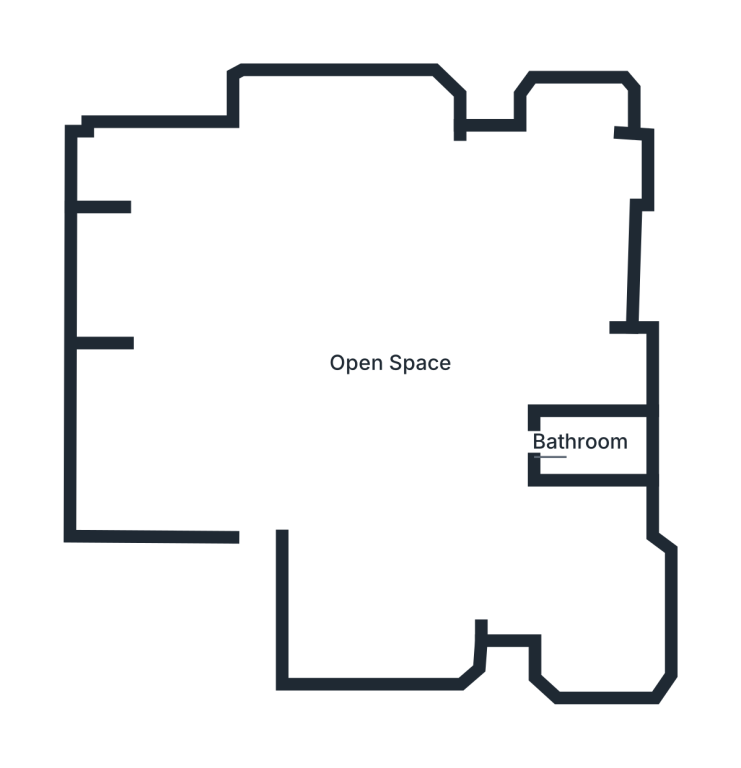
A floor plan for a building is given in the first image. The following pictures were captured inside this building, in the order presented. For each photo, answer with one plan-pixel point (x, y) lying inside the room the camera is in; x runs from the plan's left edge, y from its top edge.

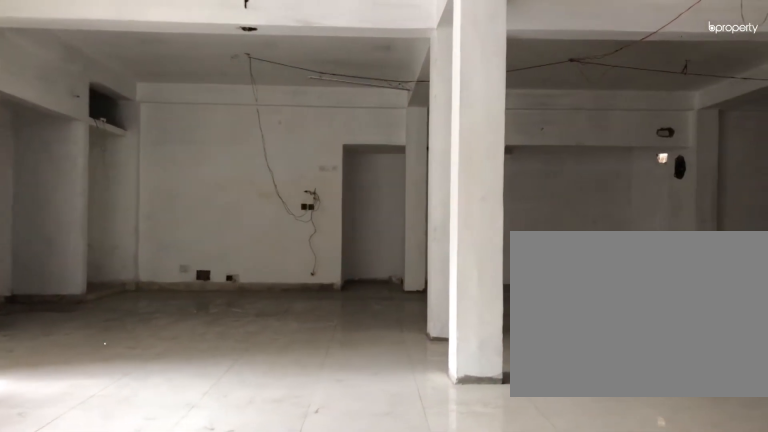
(278, 453)
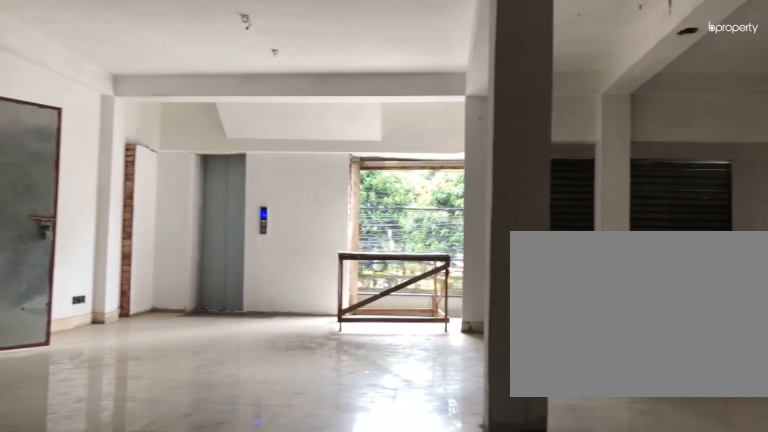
(466, 460)
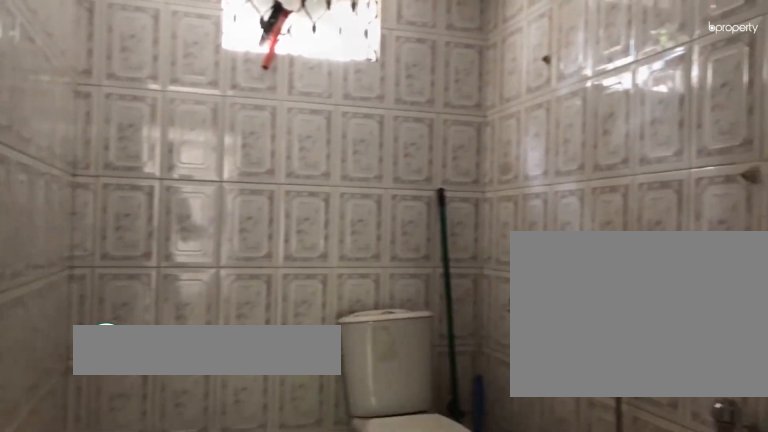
(590, 445)
